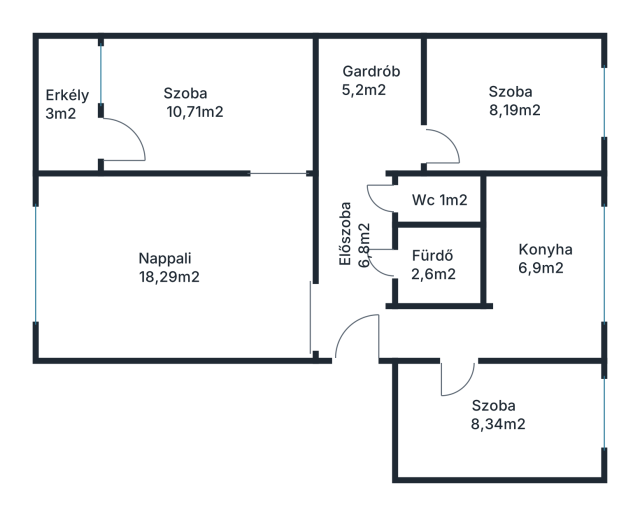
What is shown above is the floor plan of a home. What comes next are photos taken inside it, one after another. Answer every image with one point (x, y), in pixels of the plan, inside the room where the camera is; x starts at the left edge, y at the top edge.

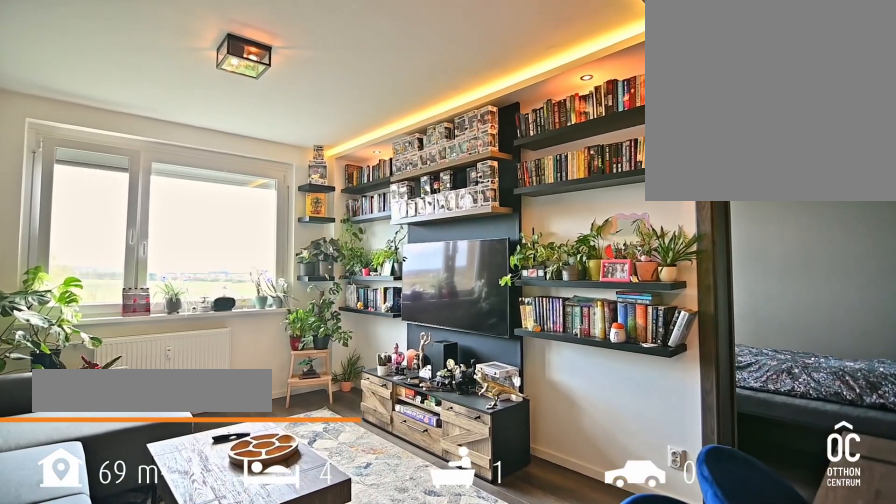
(169, 266)
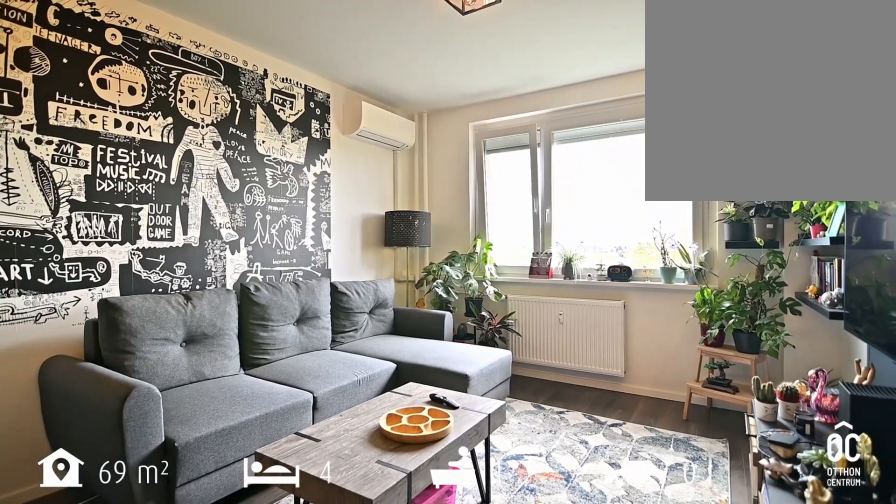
(169, 266)
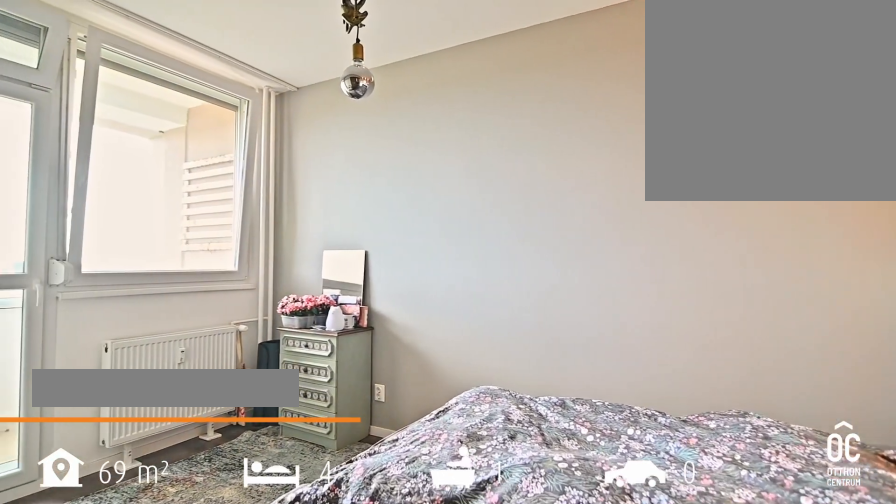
(200, 106)
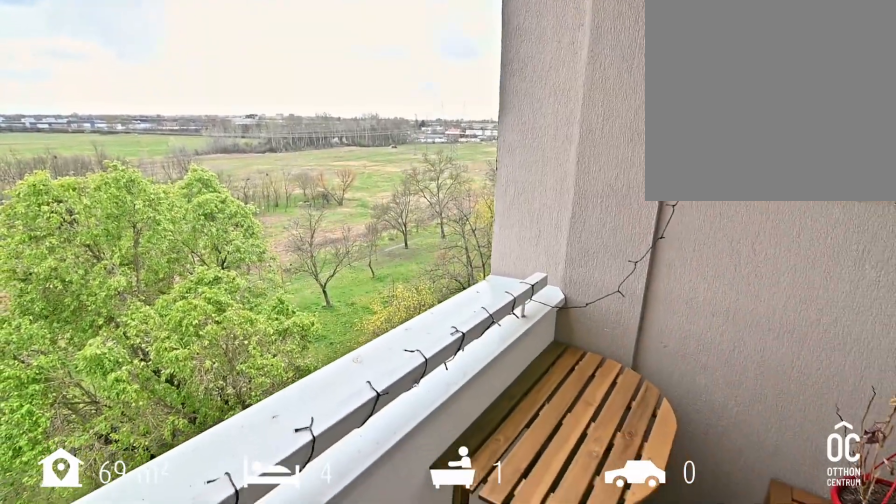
(68, 106)
